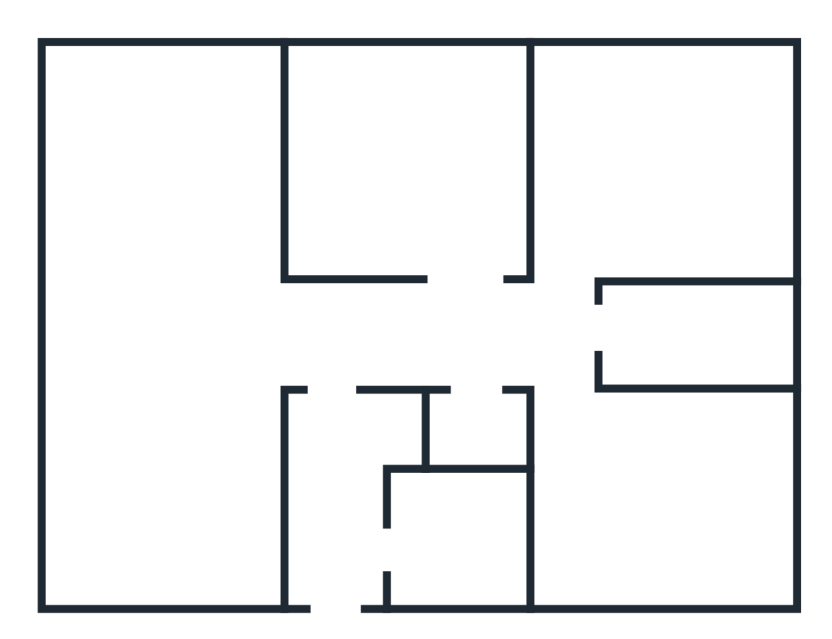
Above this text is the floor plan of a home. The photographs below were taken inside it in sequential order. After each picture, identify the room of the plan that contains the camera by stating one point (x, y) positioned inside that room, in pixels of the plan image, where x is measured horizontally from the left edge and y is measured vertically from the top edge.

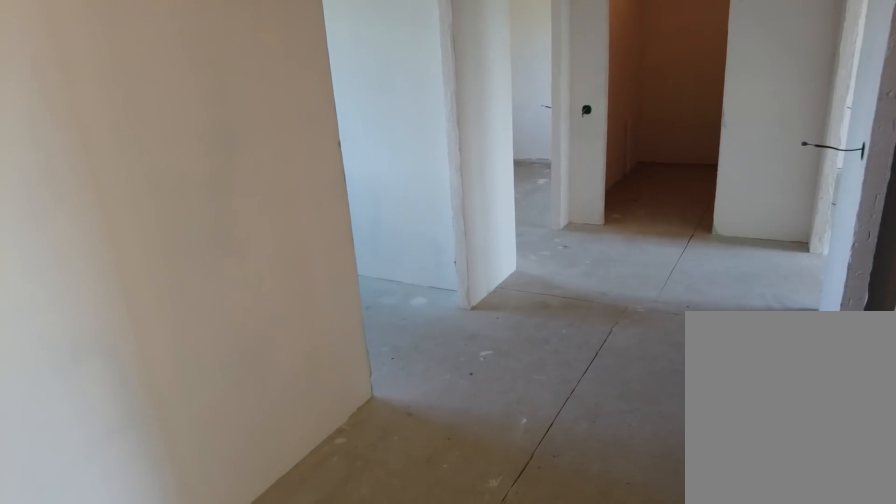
(336, 362)
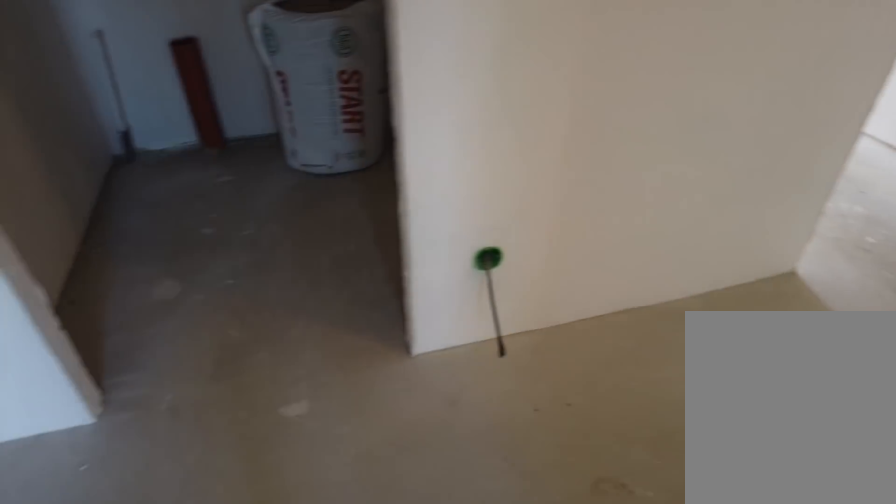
(488, 355)
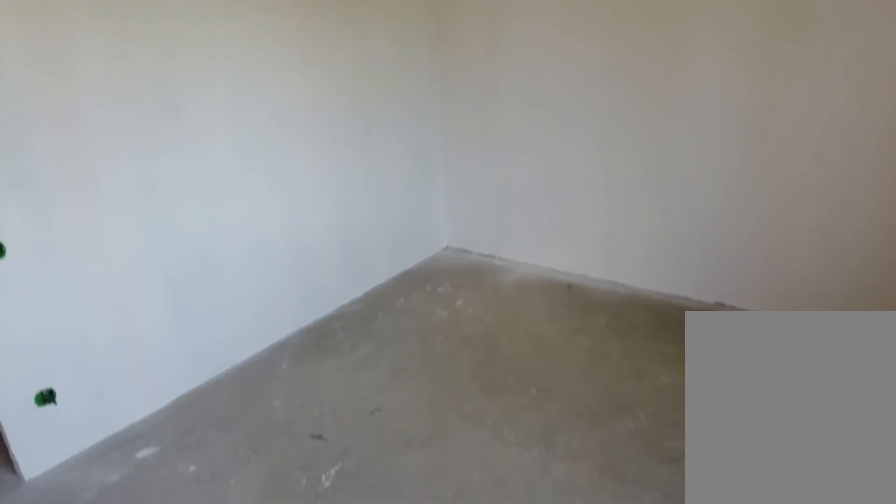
(607, 525)
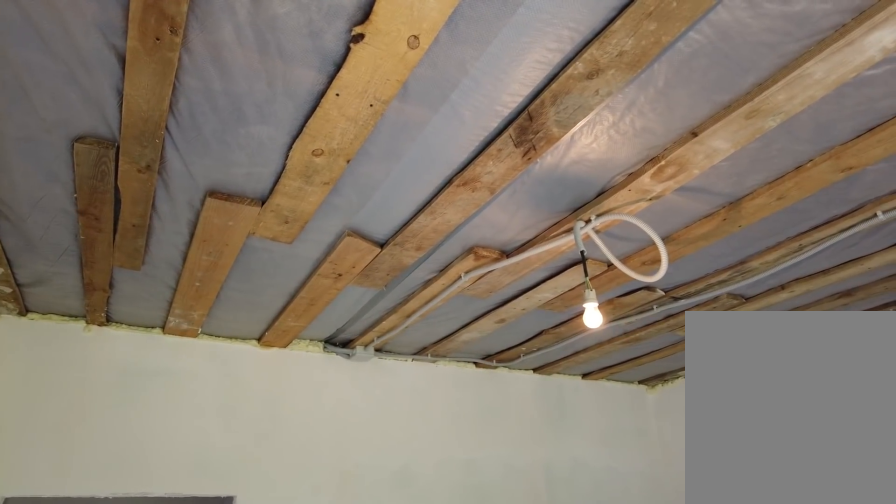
(607, 525)
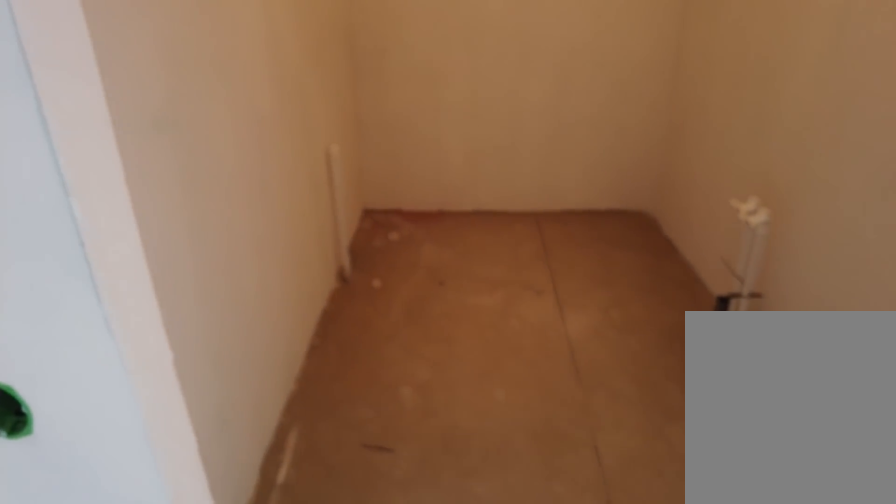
(564, 343)
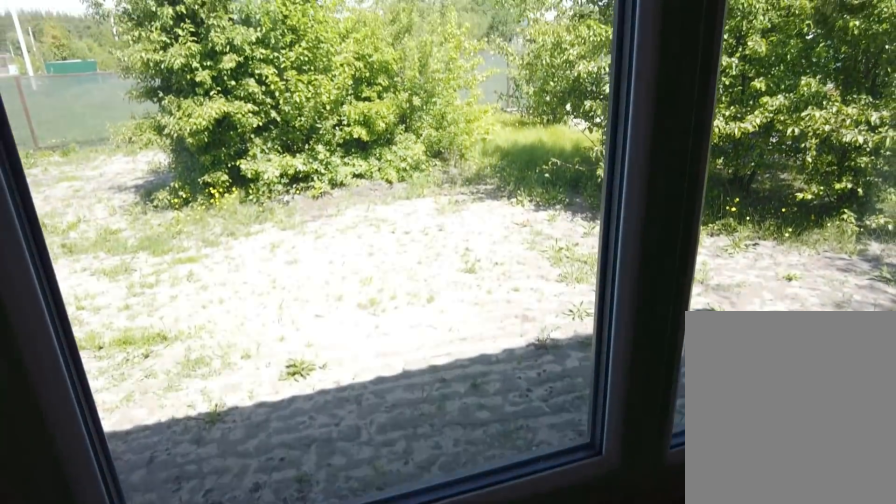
(584, 231)
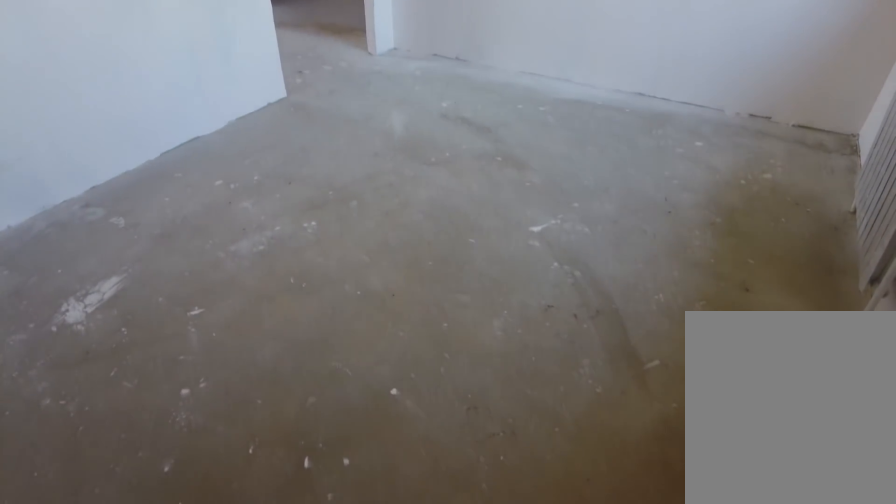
(584, 231)
